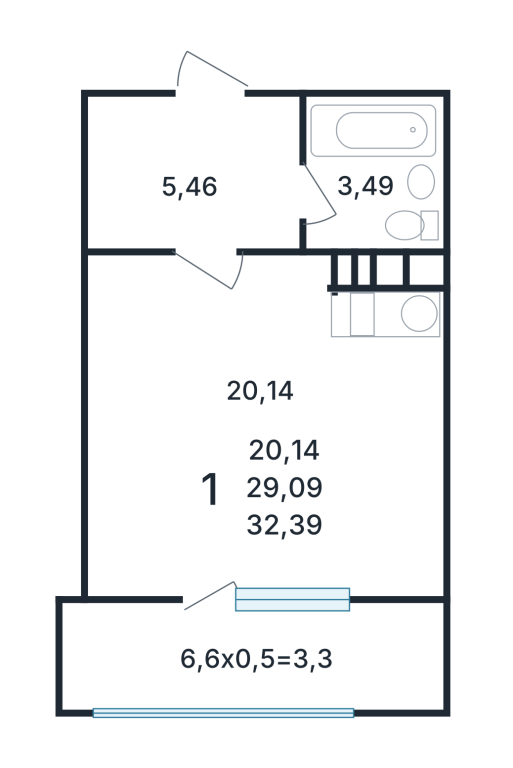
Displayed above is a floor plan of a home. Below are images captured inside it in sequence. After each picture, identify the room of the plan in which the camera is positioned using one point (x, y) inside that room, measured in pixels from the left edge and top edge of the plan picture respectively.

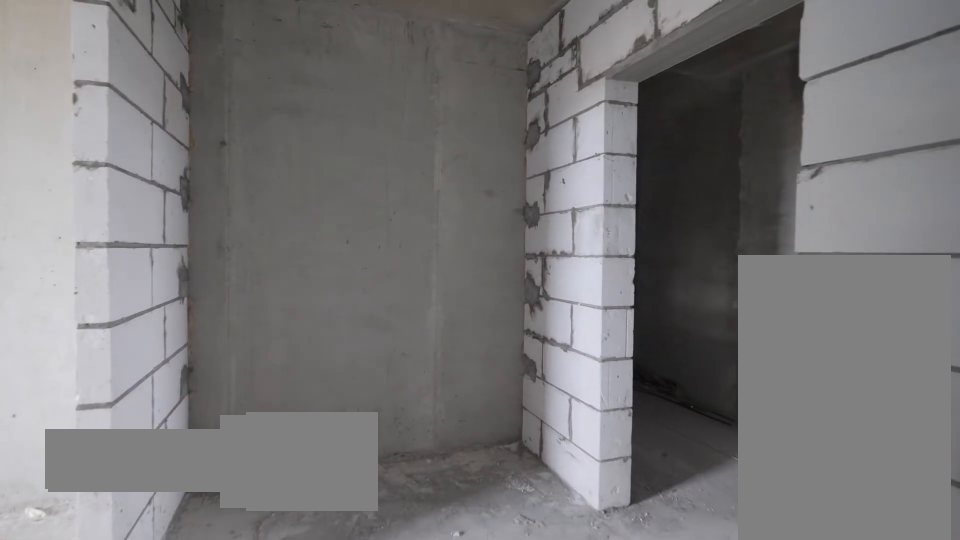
(189, 172)
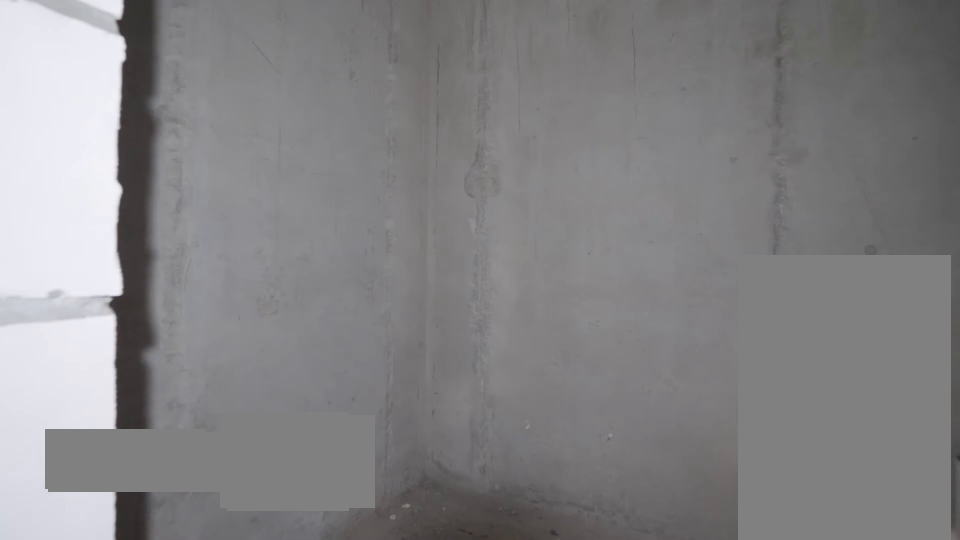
(371, 175)
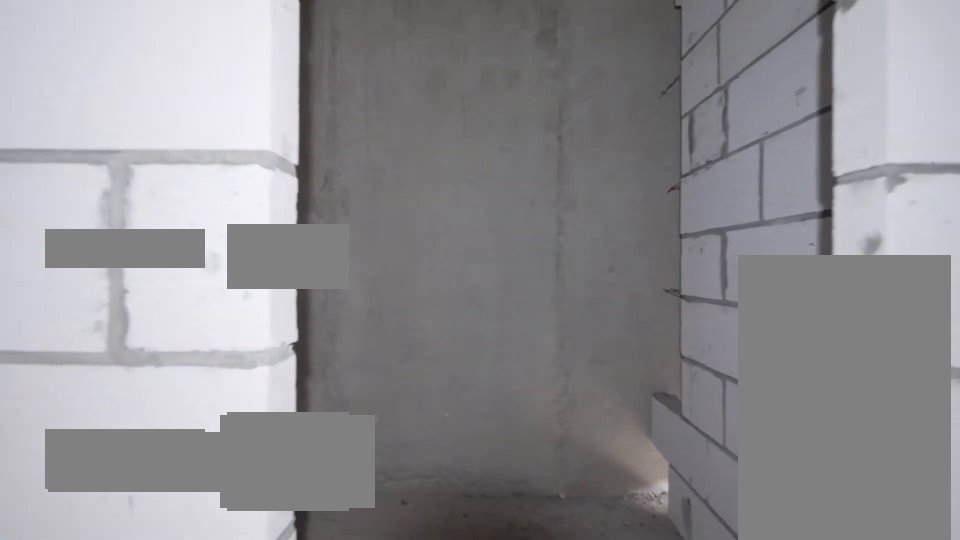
(371, 175)
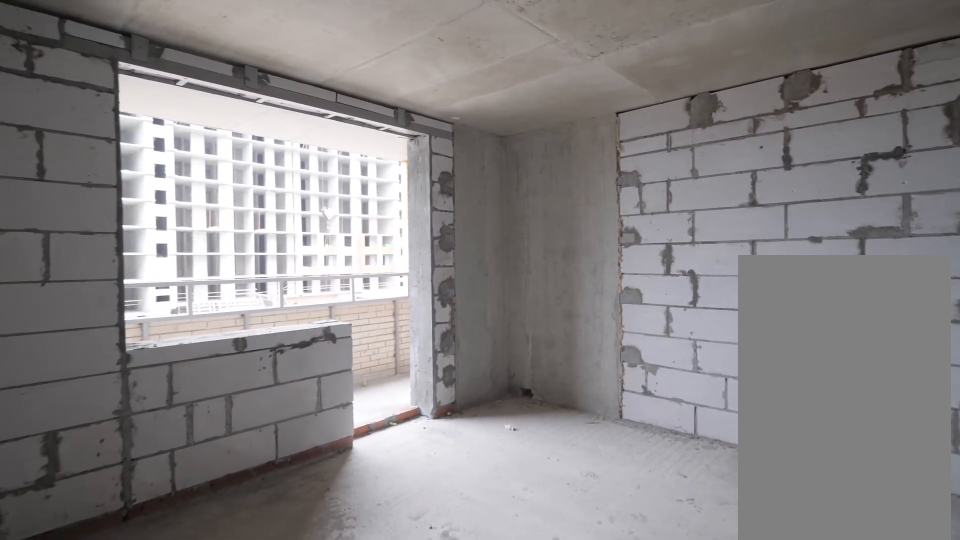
(261, 420)
